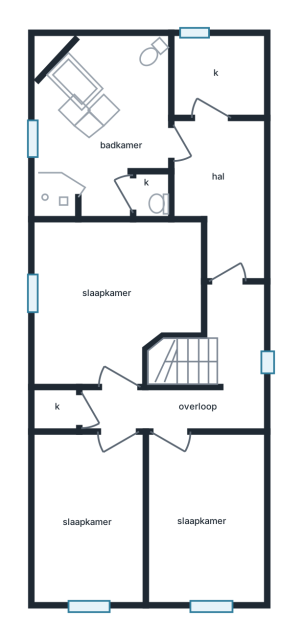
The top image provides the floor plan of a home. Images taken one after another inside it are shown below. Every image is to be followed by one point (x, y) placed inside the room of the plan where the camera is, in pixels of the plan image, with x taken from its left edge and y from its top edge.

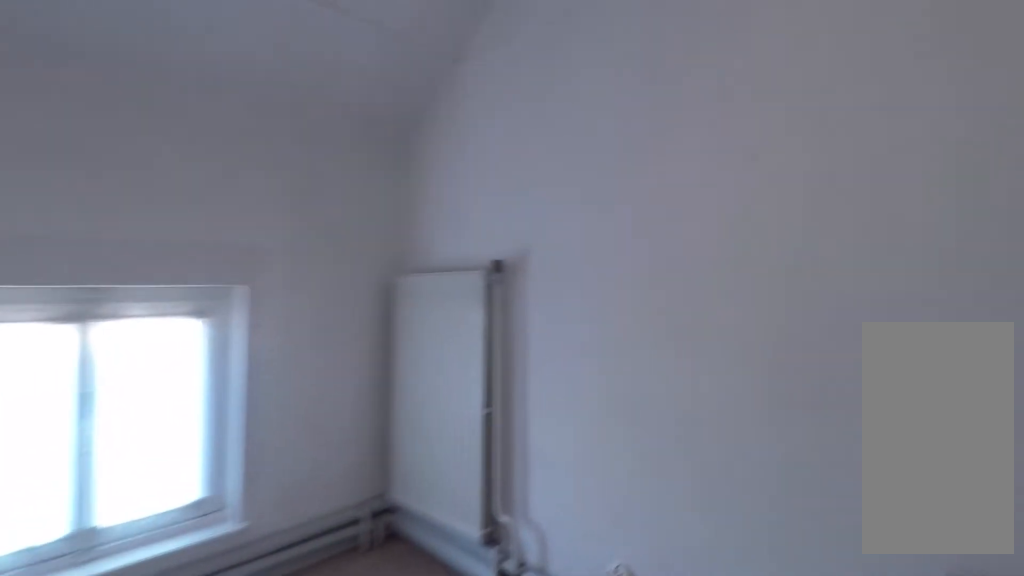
(90, 518)
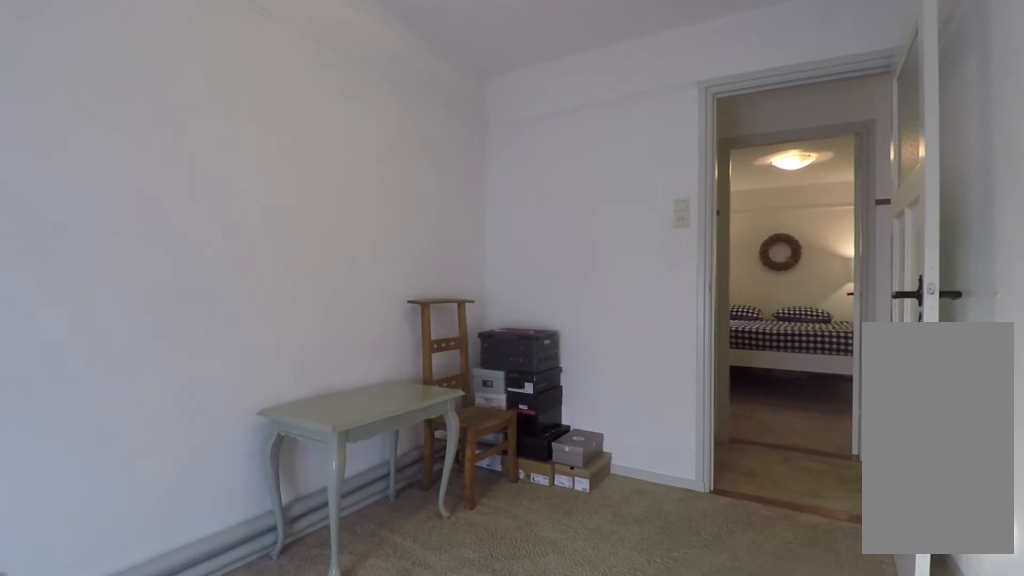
(90, 518)
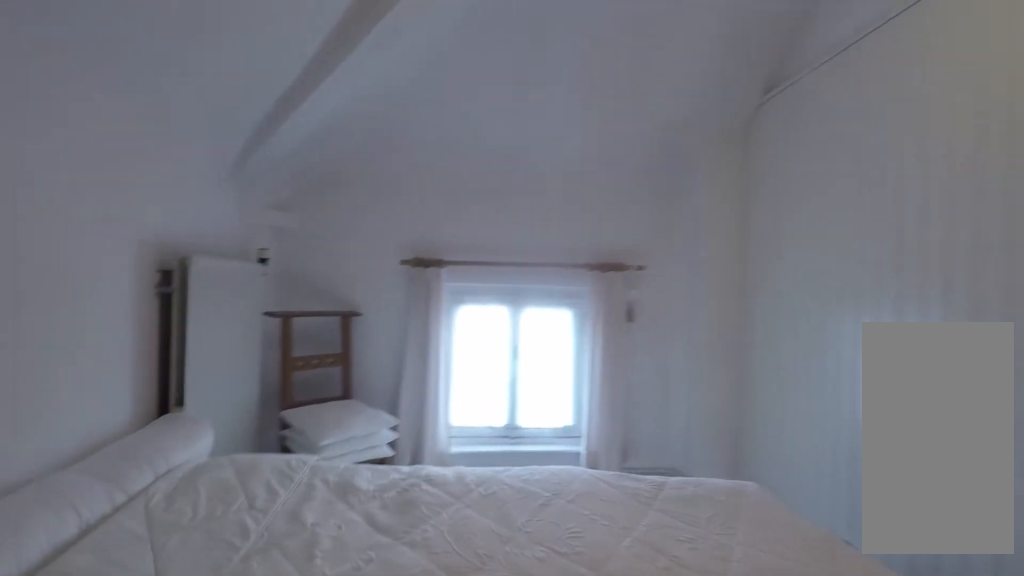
(203, 518)
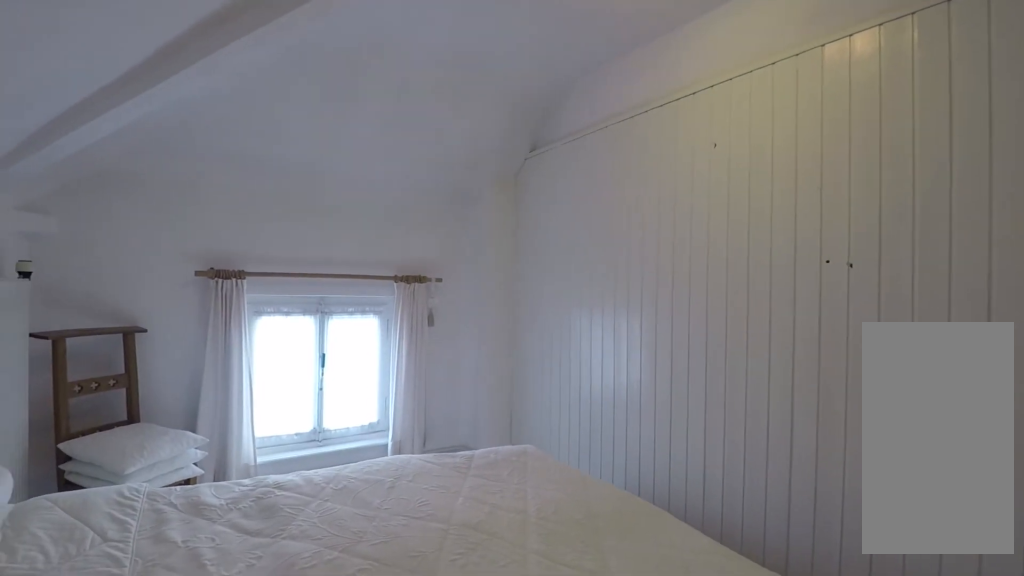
(203, 518)
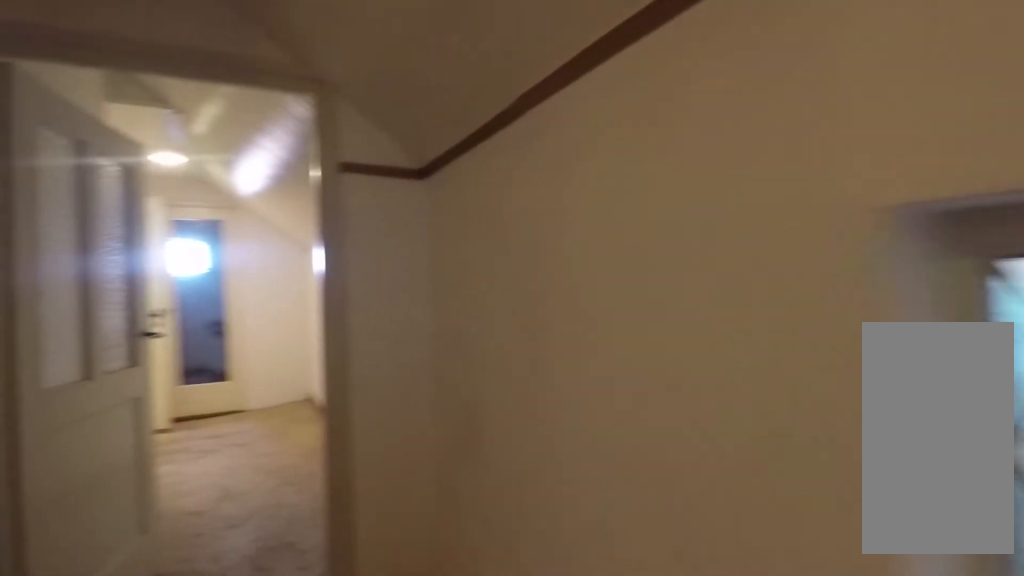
(198, 380)
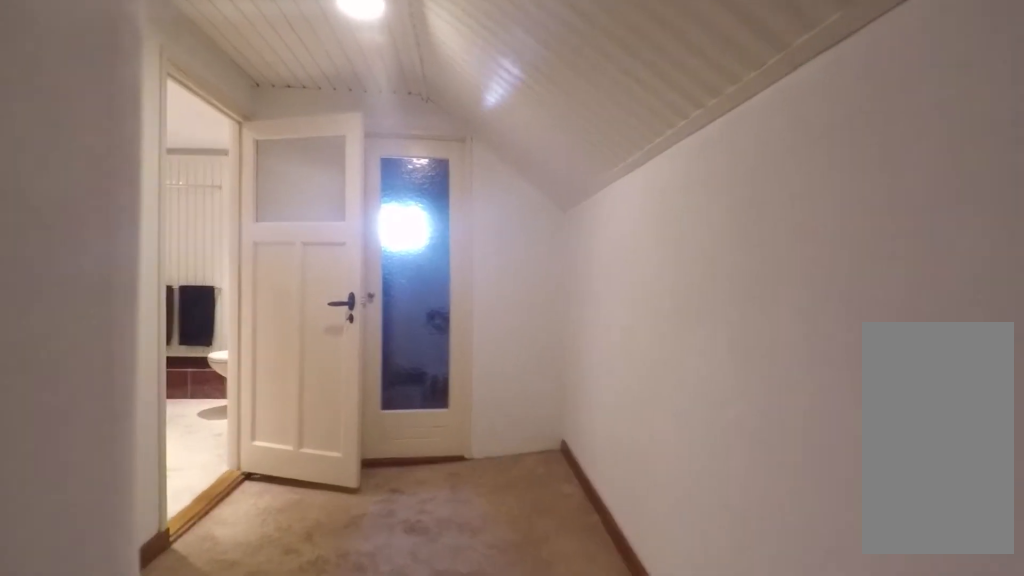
(222, 192)
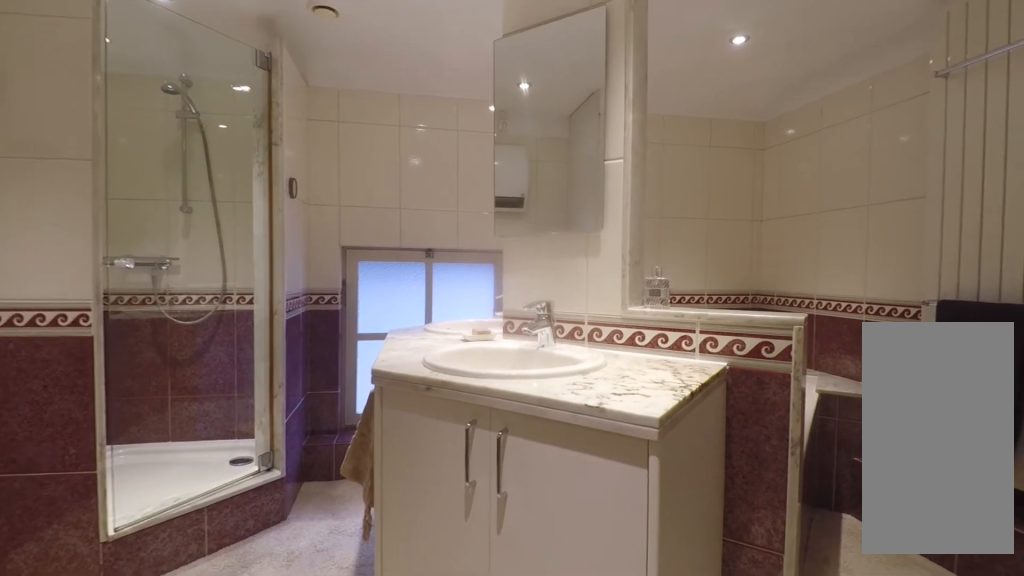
(101, 126)
